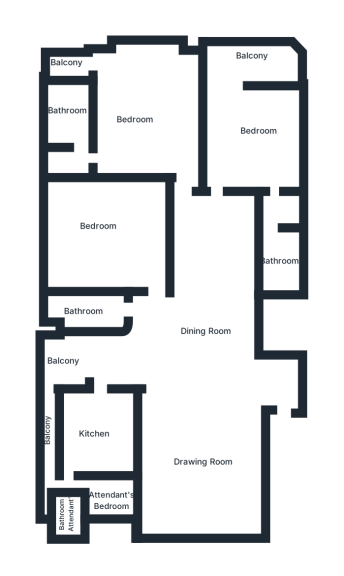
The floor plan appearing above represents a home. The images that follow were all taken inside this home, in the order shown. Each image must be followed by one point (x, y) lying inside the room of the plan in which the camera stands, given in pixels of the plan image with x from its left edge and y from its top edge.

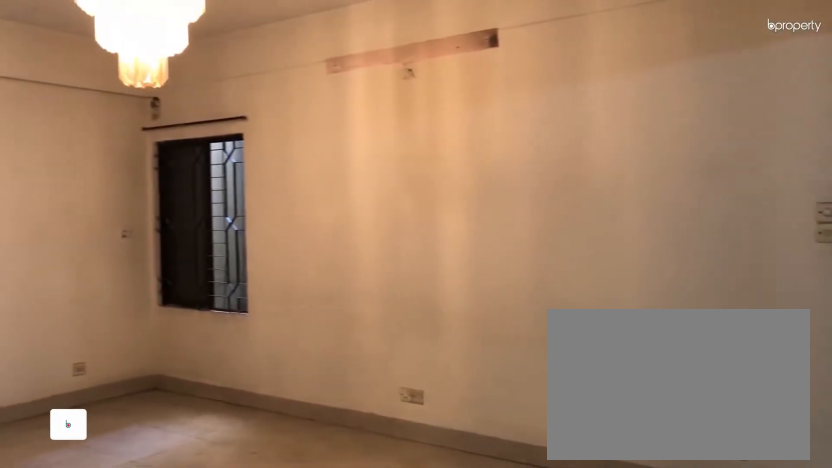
(207, 454)
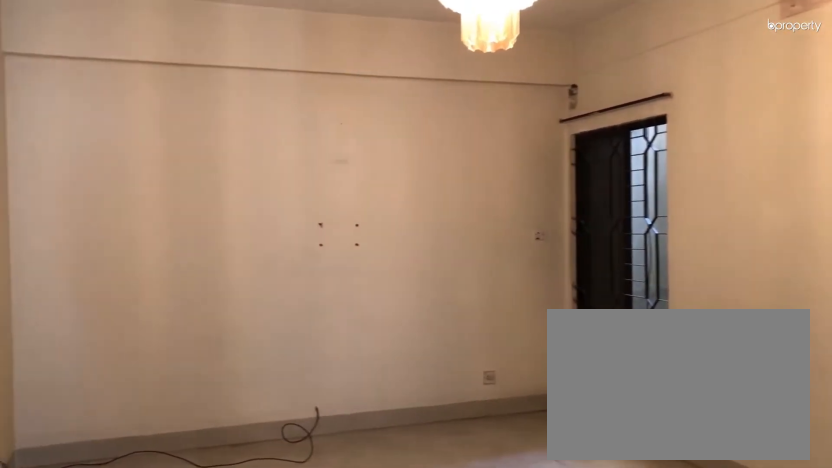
(207, 454)
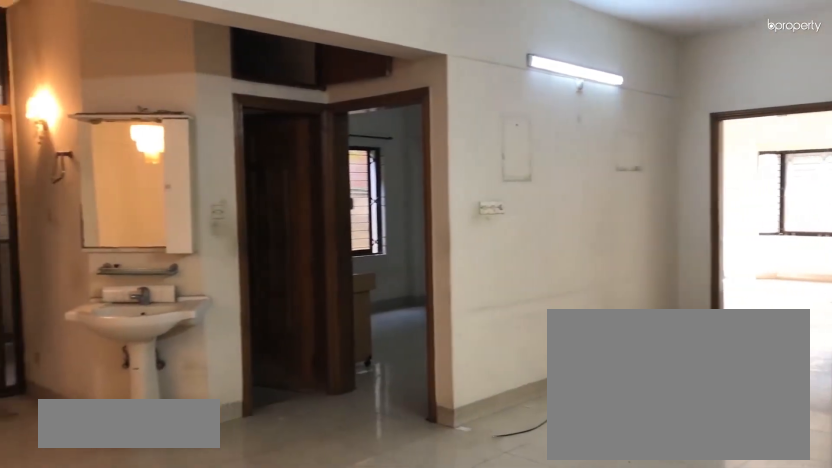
(198, 343)
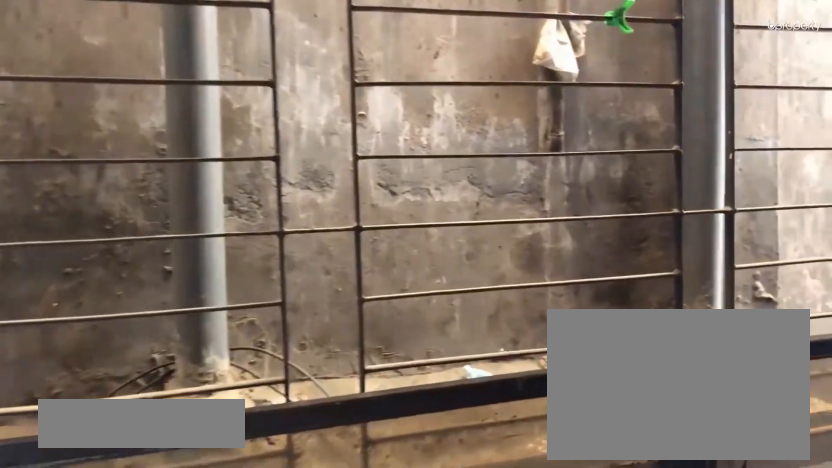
(72, 364)
